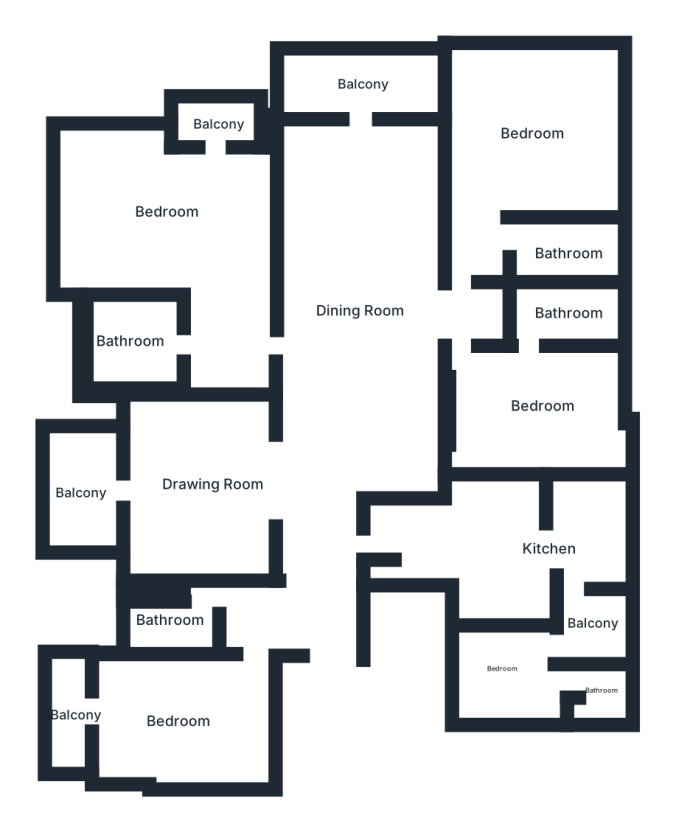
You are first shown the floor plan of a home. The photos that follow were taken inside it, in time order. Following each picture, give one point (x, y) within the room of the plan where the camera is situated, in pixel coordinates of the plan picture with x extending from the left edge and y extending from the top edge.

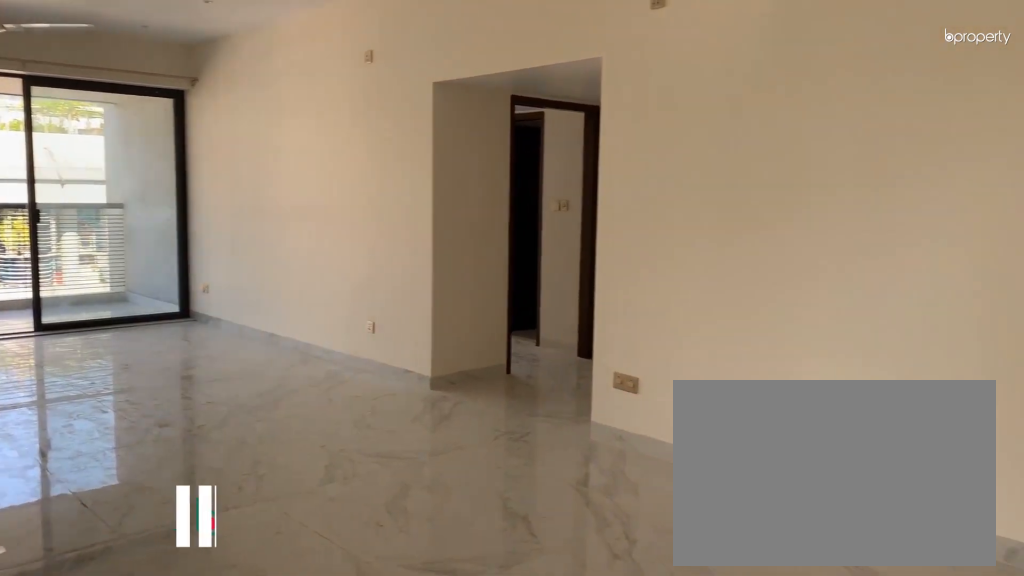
(353, 303)
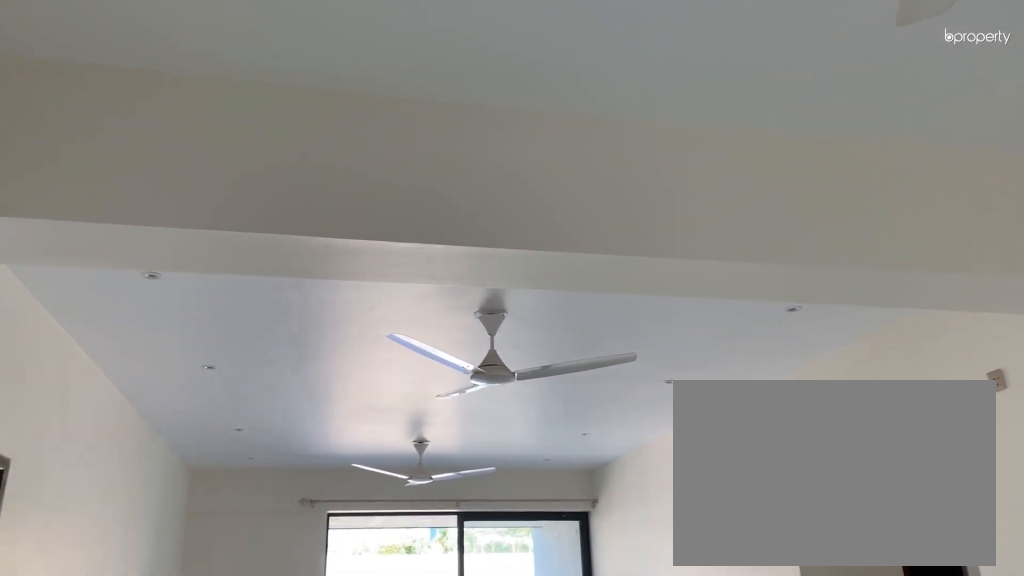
(353, 303)
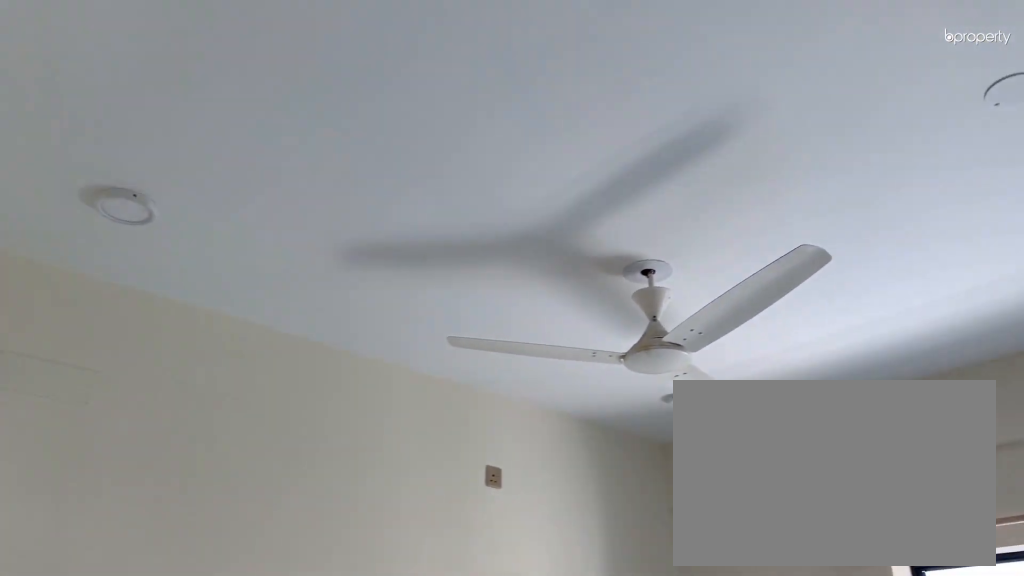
(216, 486)
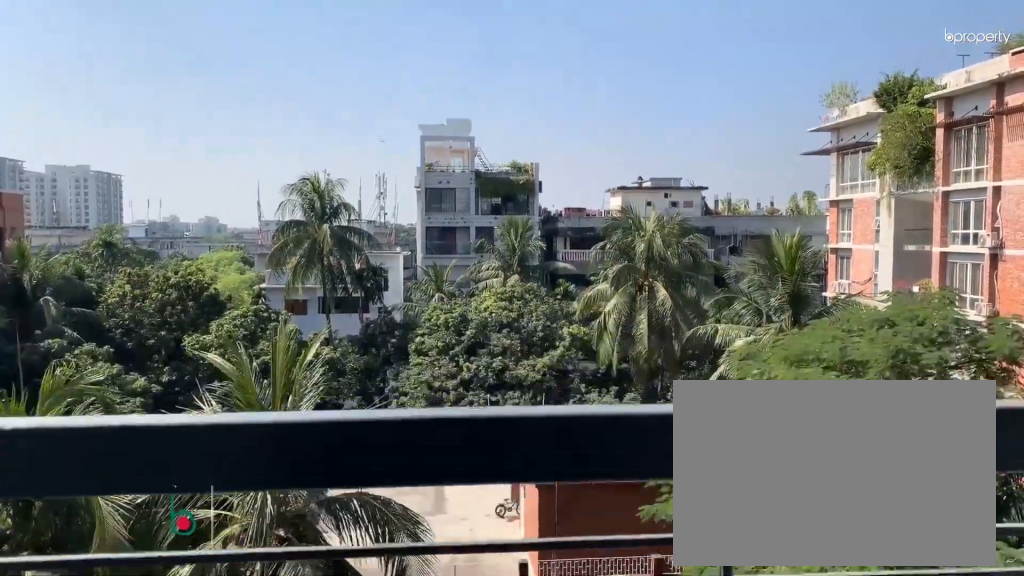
(84, 497)
